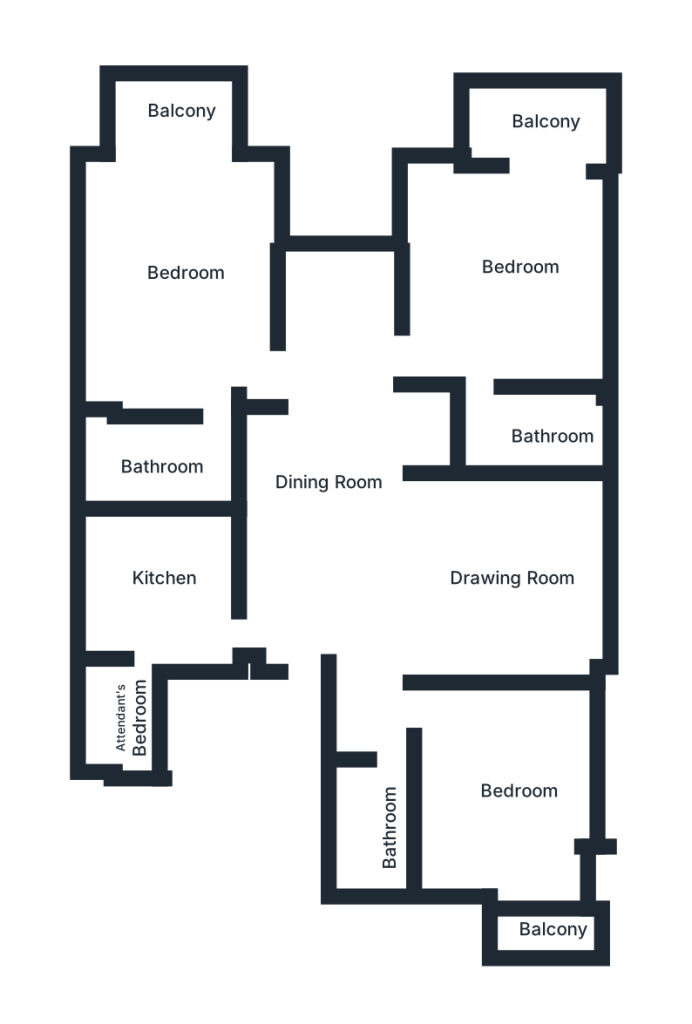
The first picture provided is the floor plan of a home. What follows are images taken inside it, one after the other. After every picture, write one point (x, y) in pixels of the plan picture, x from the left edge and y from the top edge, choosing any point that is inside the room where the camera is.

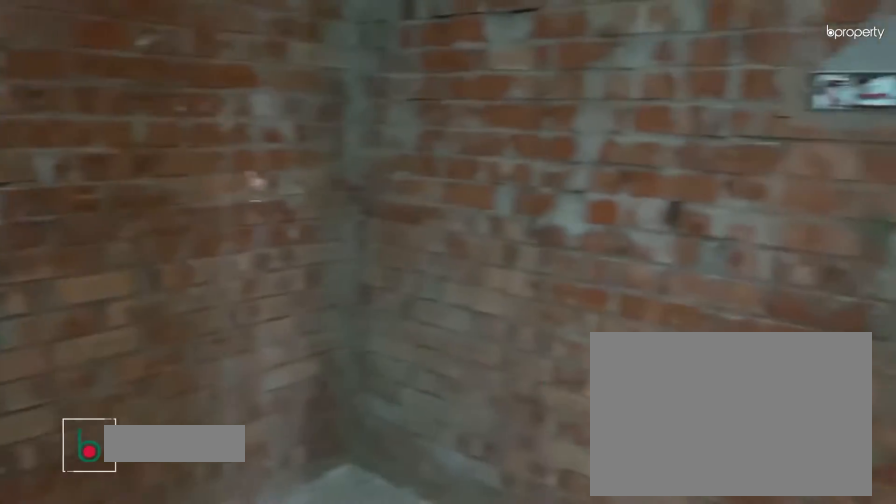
(157, 576)
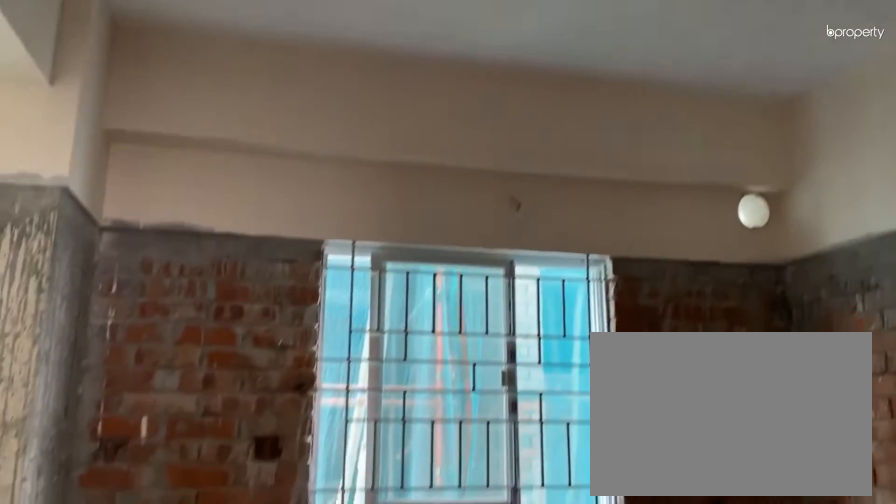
(157, 576)
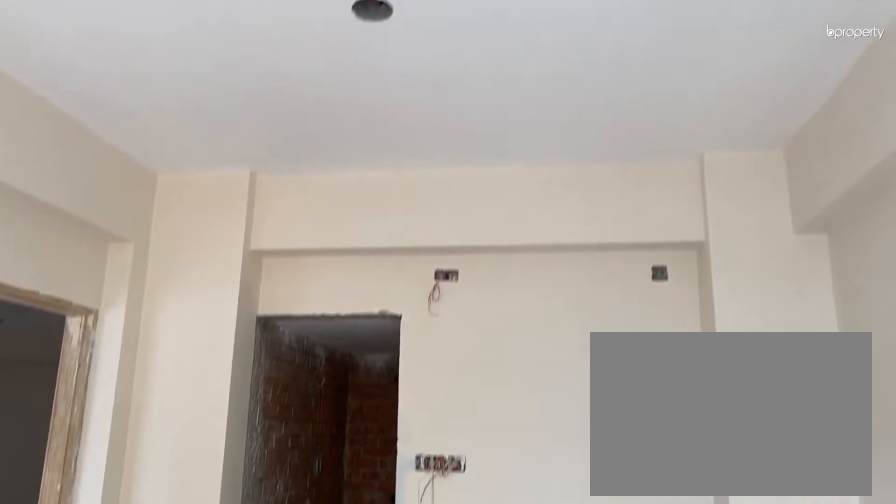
(179, 245)
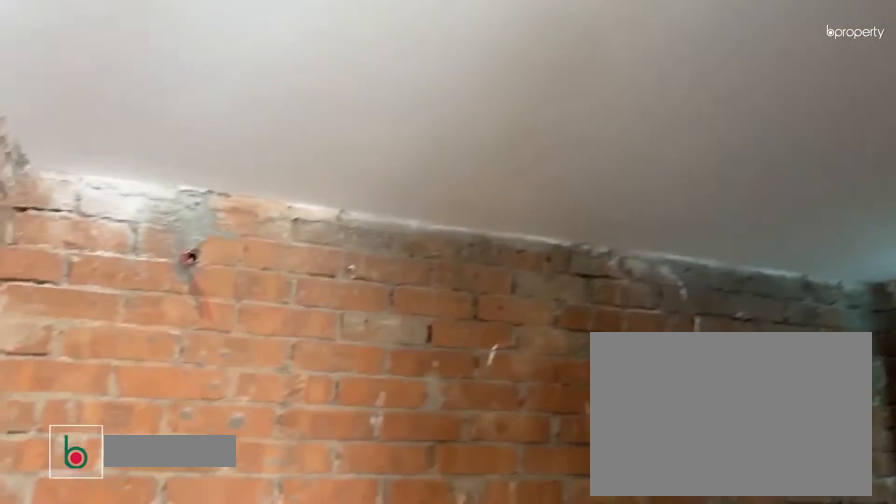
(175, 455)
